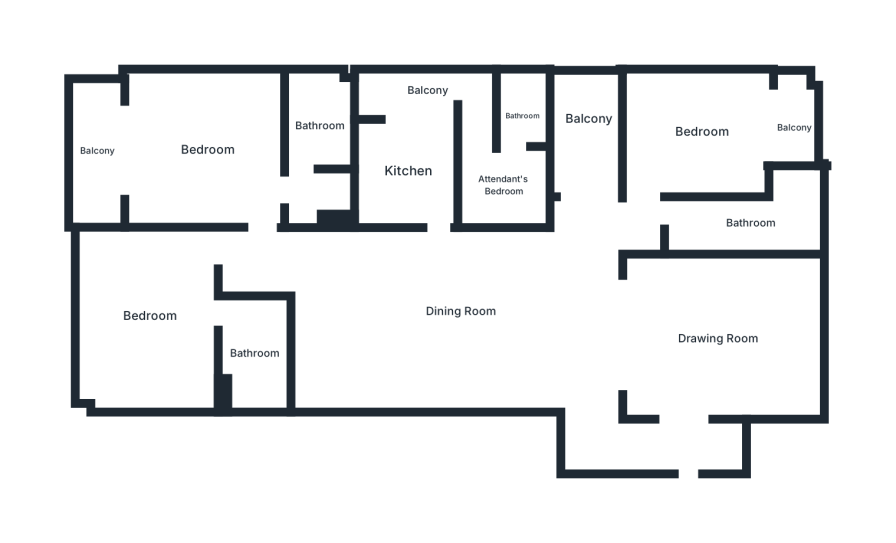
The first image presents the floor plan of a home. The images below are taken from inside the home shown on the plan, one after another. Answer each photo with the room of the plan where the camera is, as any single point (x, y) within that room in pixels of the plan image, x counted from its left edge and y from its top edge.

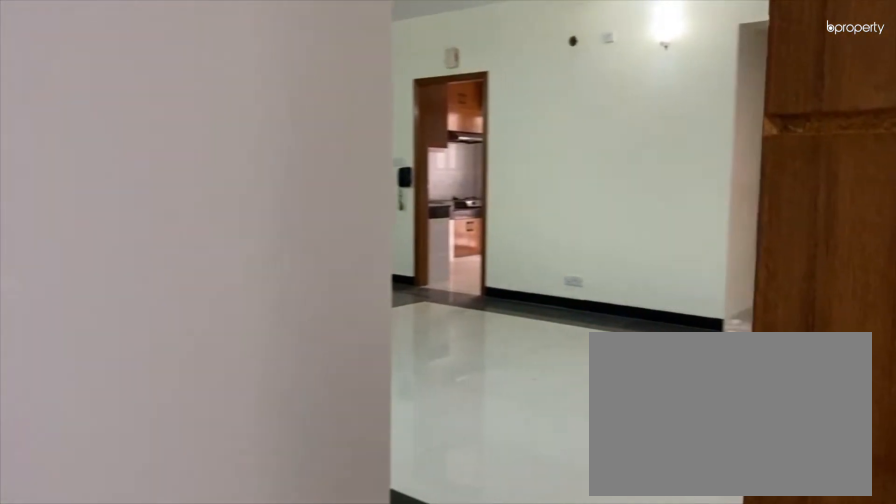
(592, 373)
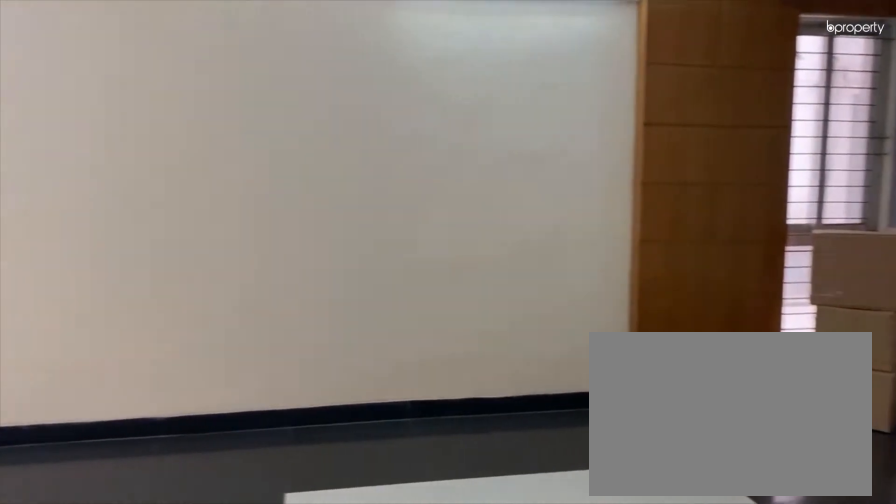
(457, 311)
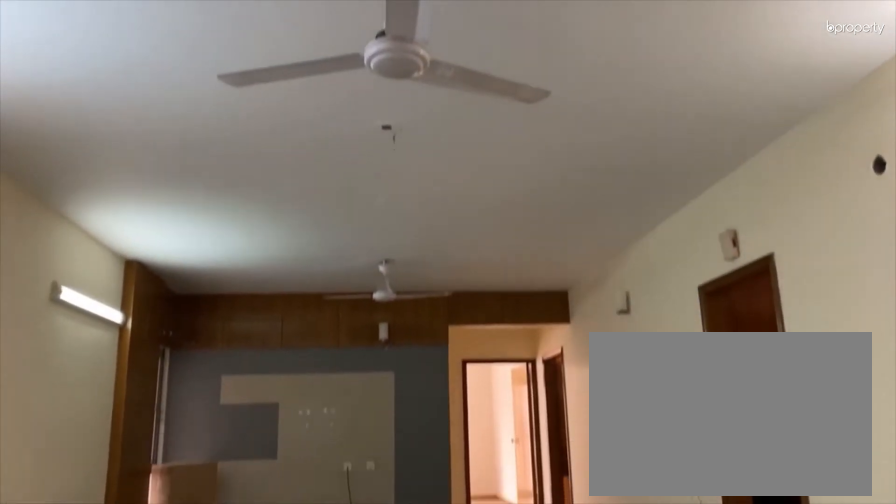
(457, 311)
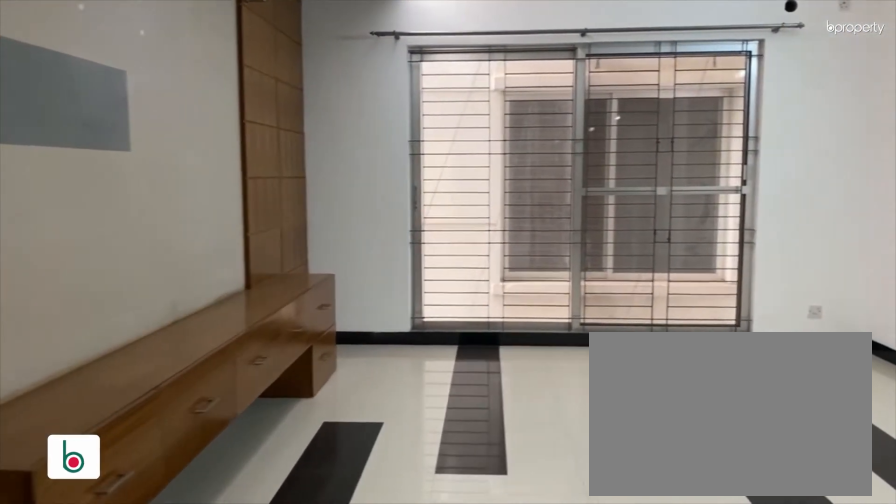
(730, 336)
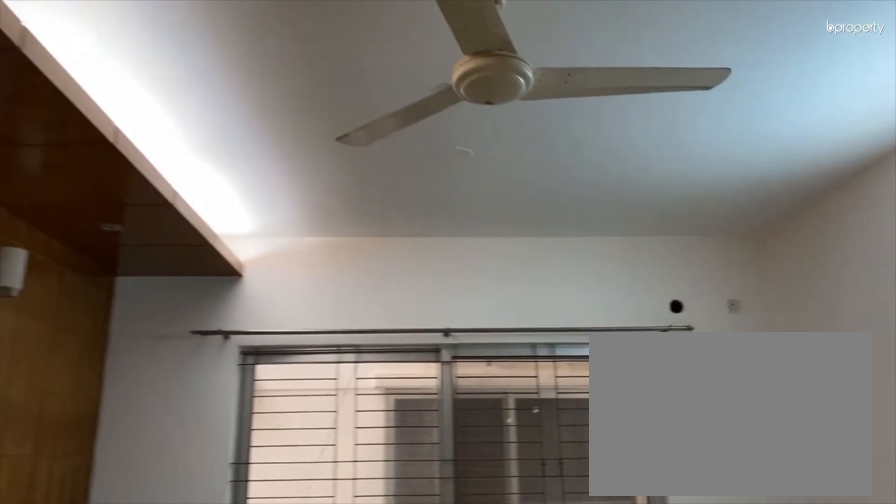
(724, 337)
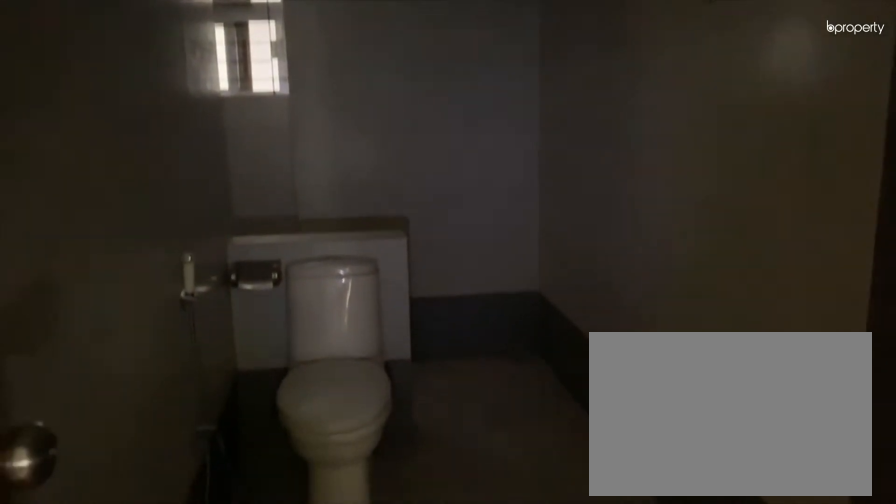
(750, 224)
